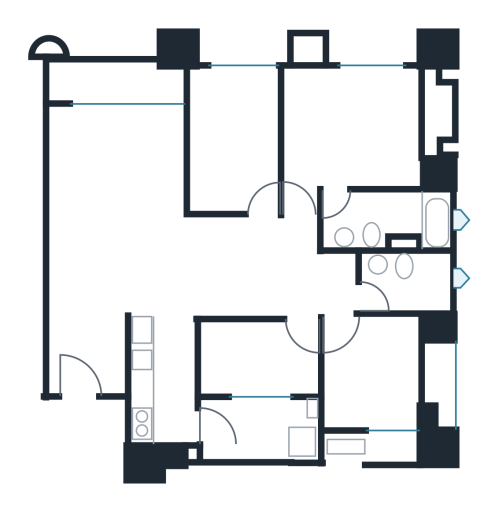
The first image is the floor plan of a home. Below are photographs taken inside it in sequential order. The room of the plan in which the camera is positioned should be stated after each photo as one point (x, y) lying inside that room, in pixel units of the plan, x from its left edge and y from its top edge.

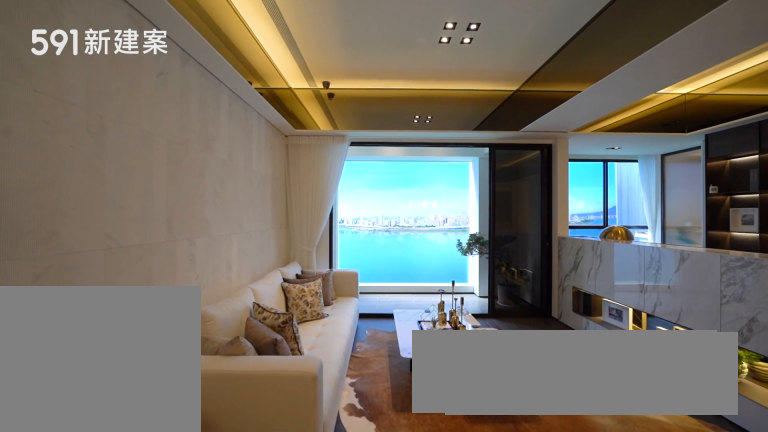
(115, 190)
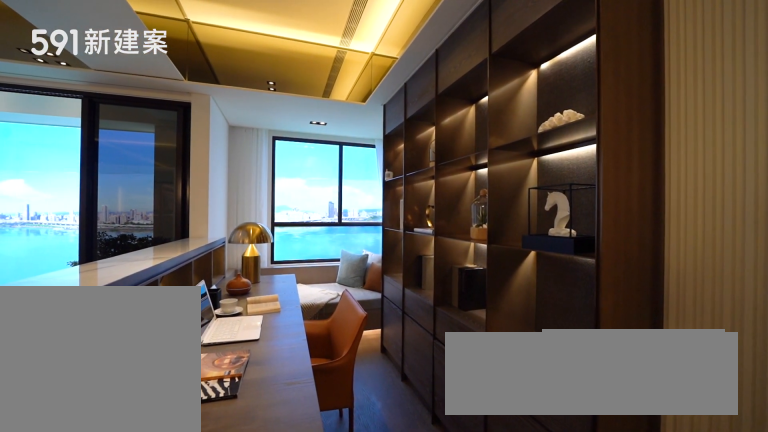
(234, 135)
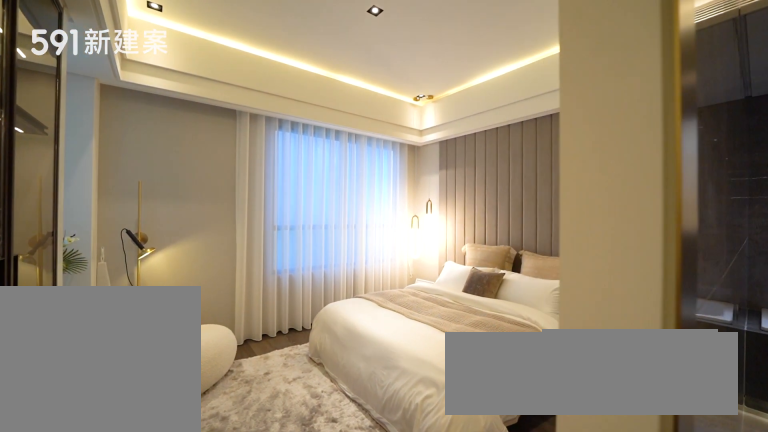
(353, 130)
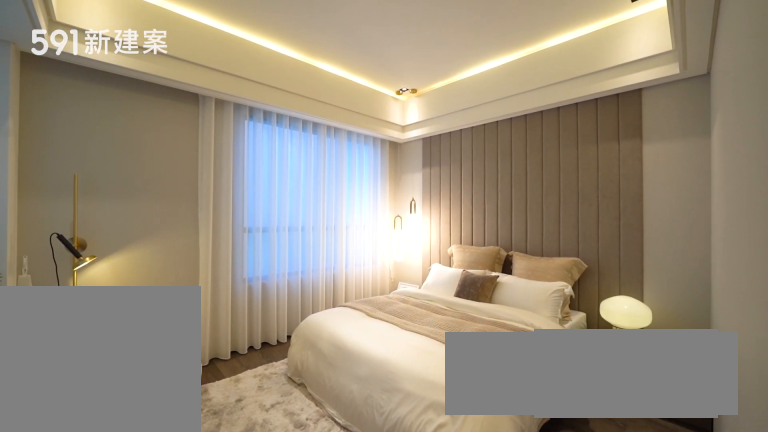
(353, 130)
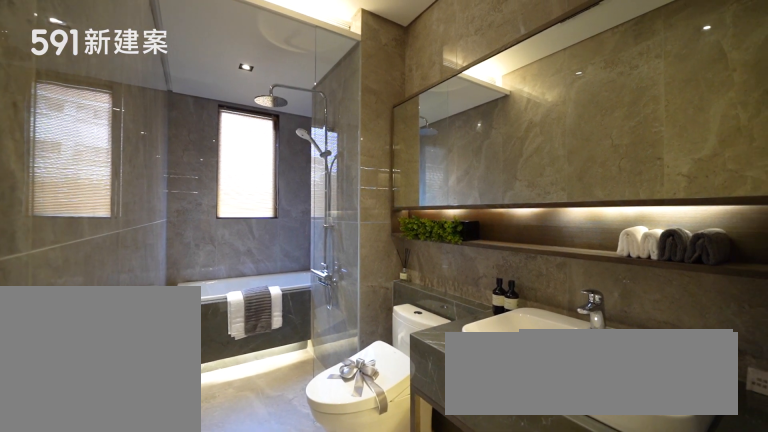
(395, 219)
